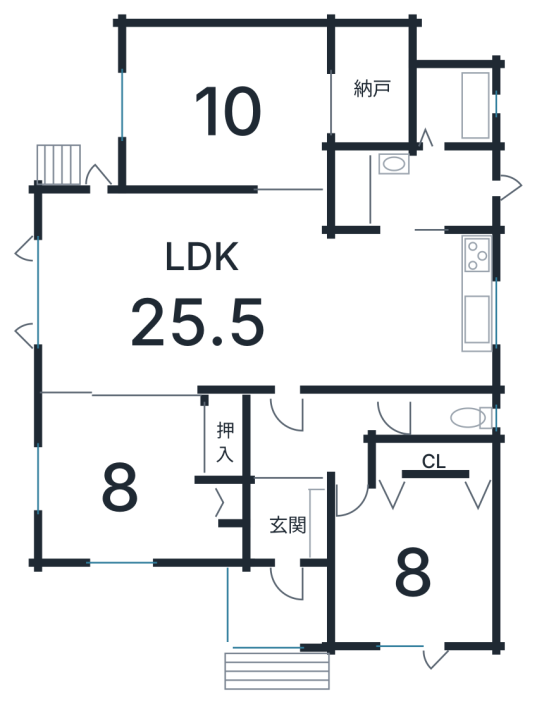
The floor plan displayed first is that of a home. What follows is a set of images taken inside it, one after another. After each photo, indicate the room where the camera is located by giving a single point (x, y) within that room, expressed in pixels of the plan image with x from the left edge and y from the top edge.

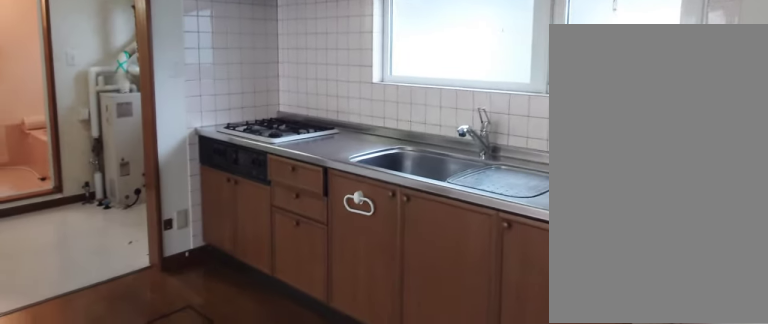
(426, 318)
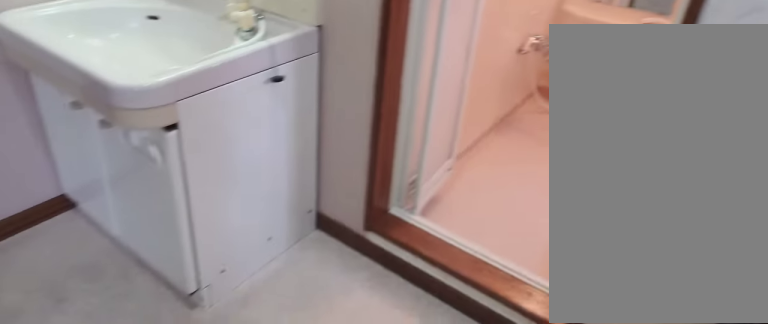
(424, 187)
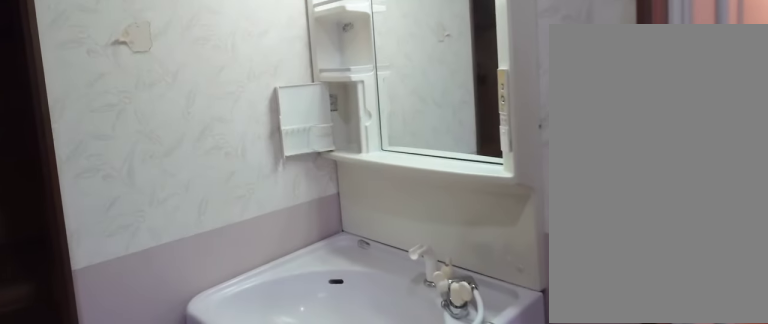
(424, 187)
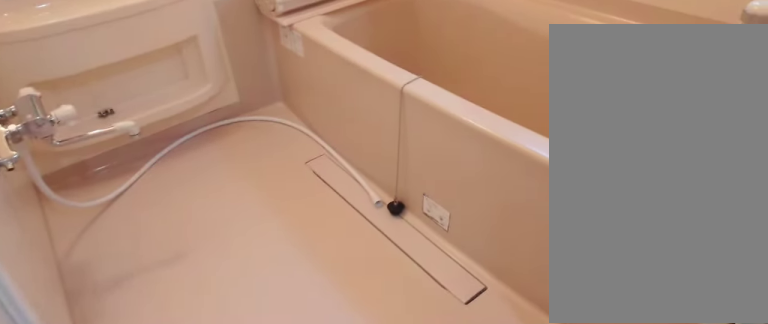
(454, 106)
